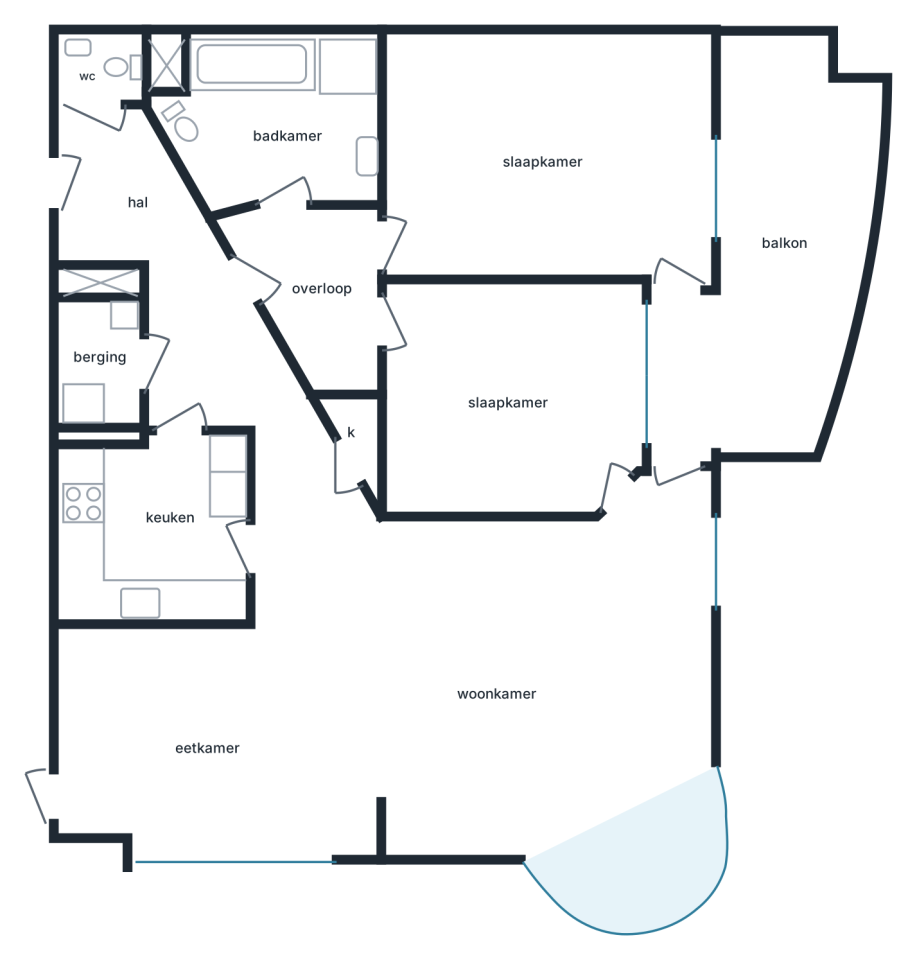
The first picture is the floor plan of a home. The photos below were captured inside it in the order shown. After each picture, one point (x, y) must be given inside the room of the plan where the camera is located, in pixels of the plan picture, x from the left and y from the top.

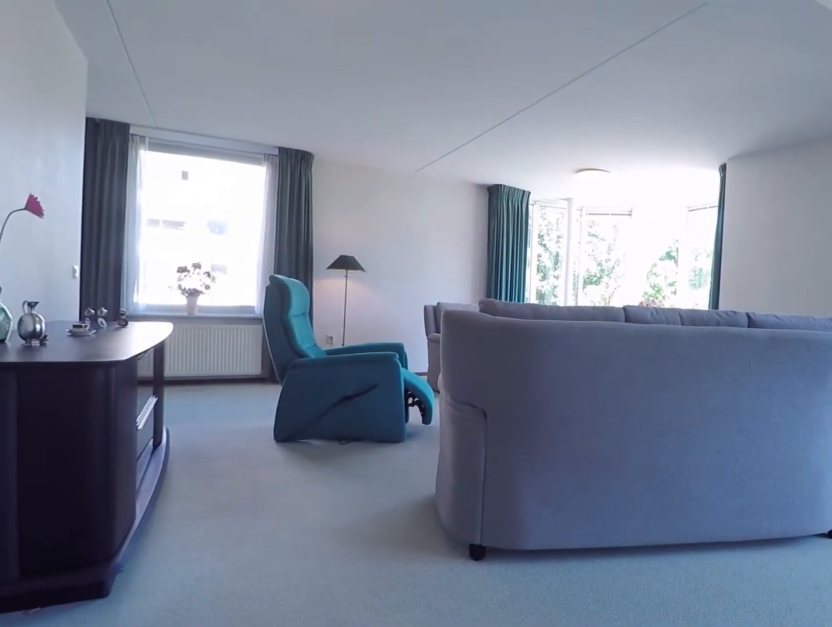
(97, 713)
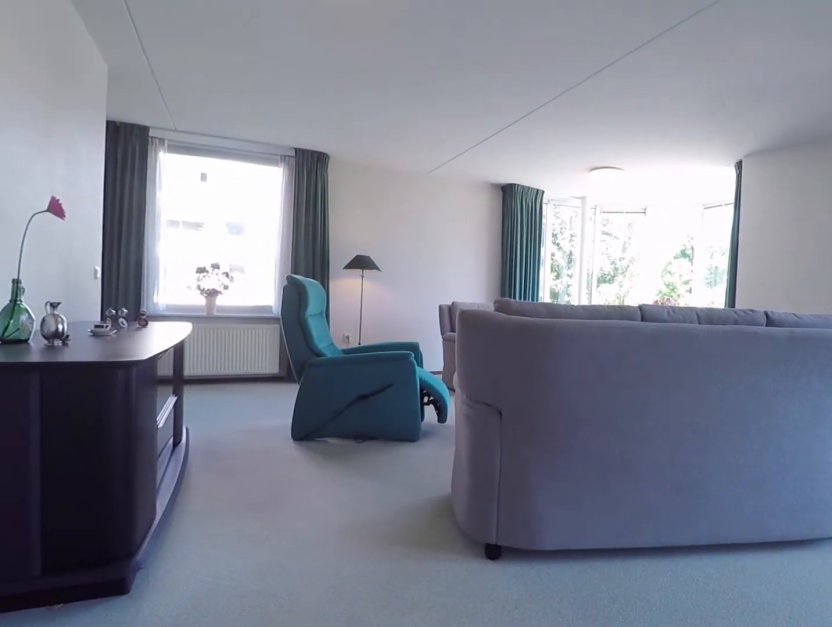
(97, 713)
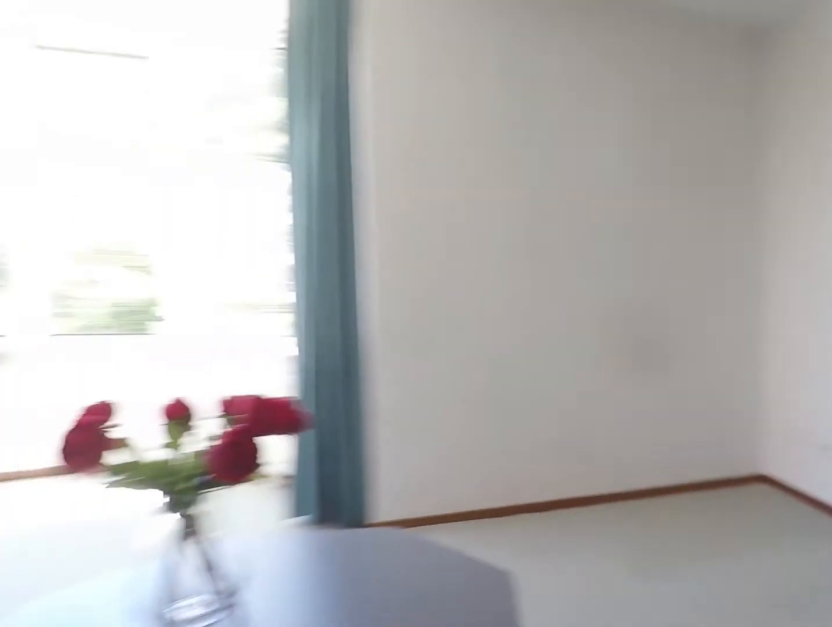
(250, 844)
